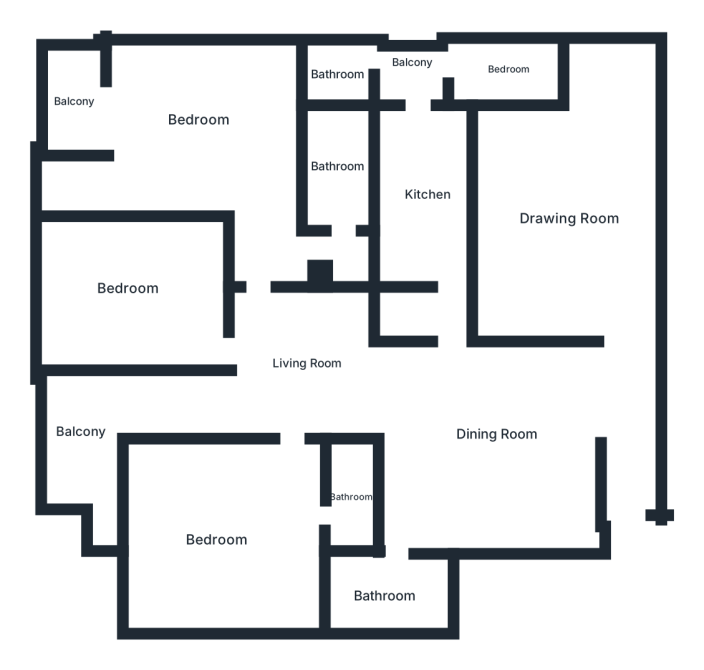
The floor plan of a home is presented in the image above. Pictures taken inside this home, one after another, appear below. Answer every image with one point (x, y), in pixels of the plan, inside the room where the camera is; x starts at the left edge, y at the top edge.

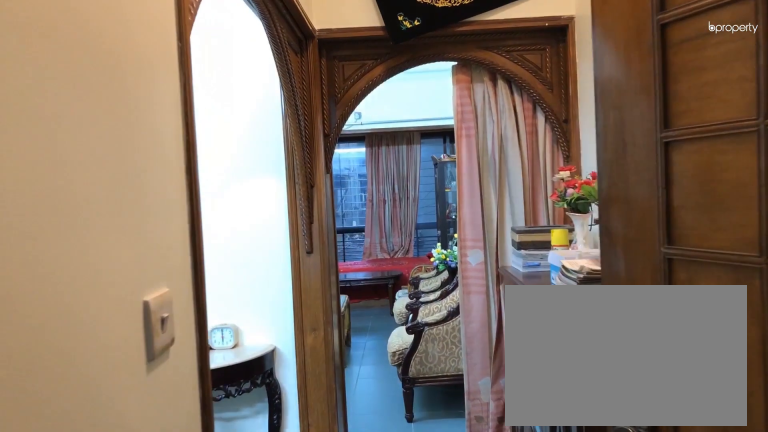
(636, 504)
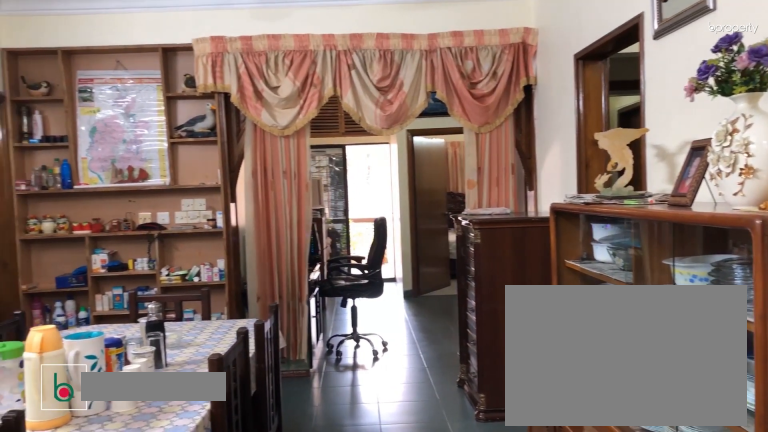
(496, 435)
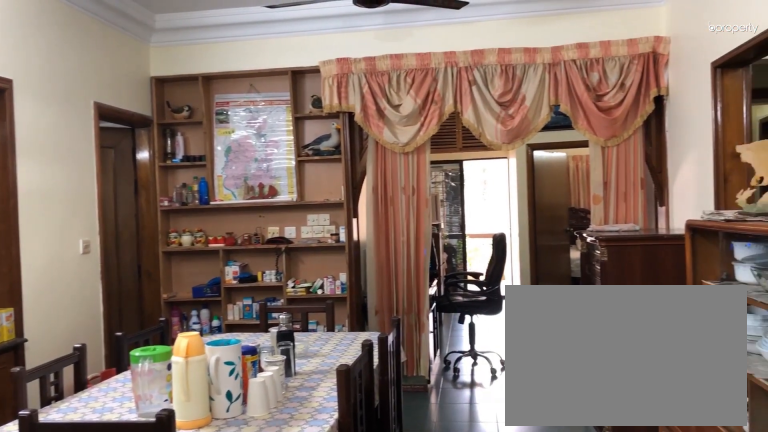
(496, 435)
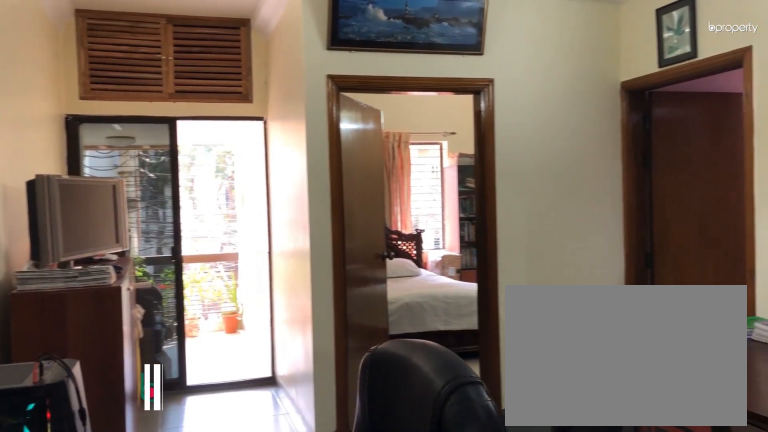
(300, 363)
